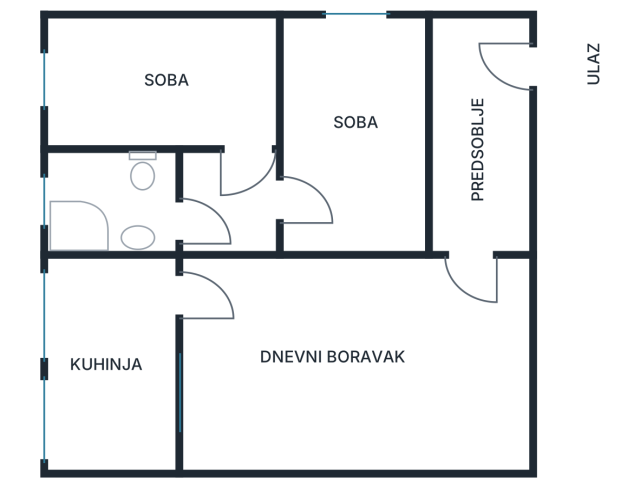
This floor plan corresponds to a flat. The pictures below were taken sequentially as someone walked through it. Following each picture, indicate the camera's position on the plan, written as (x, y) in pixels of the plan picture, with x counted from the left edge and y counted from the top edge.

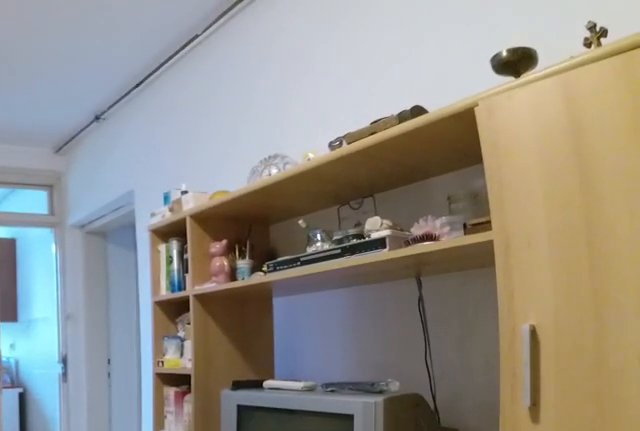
(522, 371)
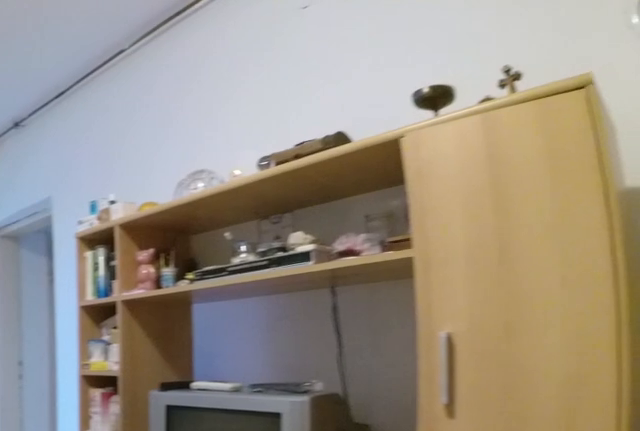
(524, 381)
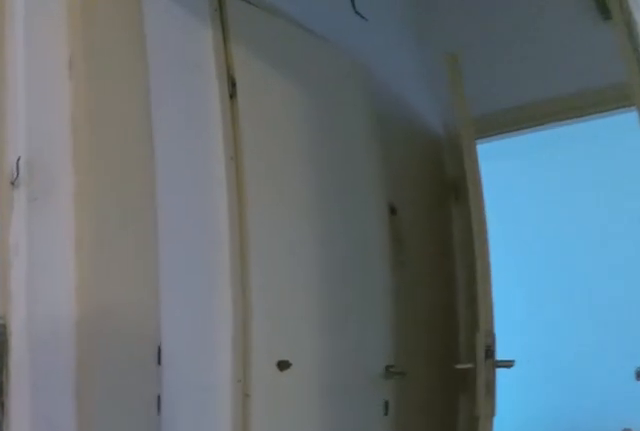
(244, 324)
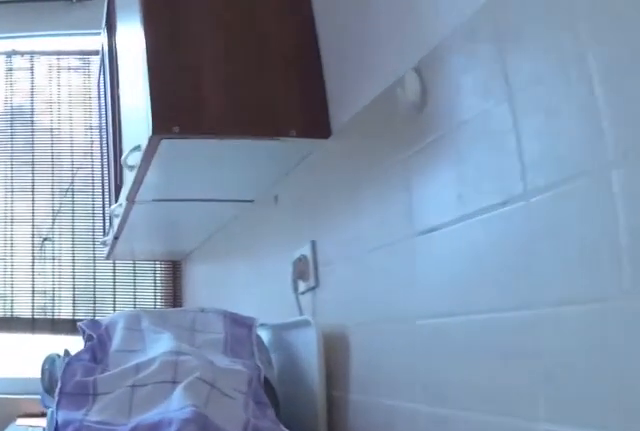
(213, 302)
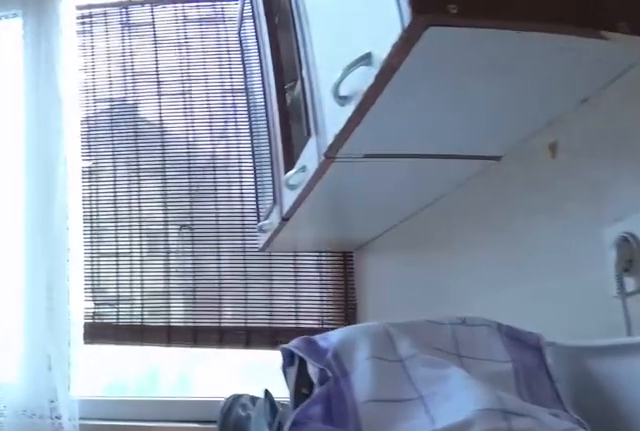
(193, 295)
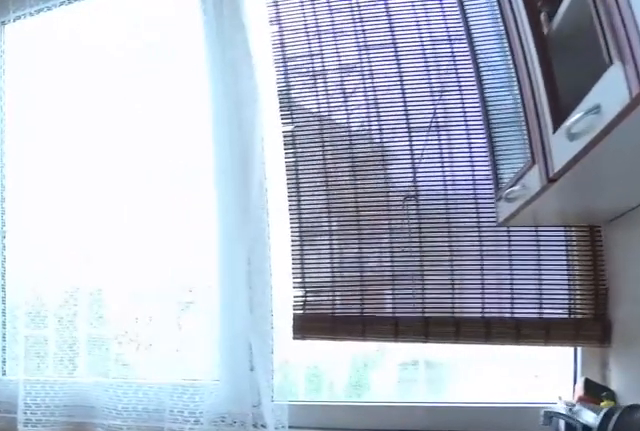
(182, 297)
